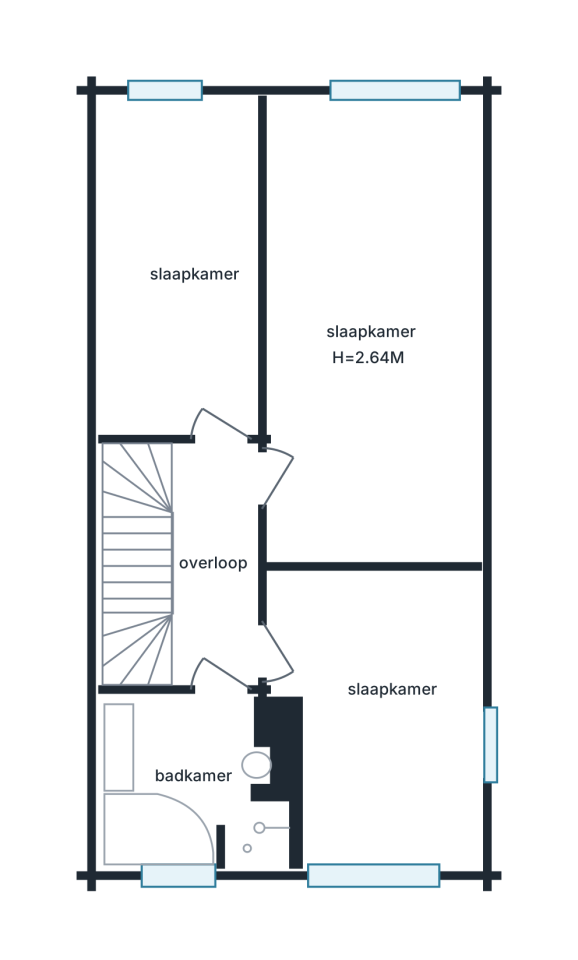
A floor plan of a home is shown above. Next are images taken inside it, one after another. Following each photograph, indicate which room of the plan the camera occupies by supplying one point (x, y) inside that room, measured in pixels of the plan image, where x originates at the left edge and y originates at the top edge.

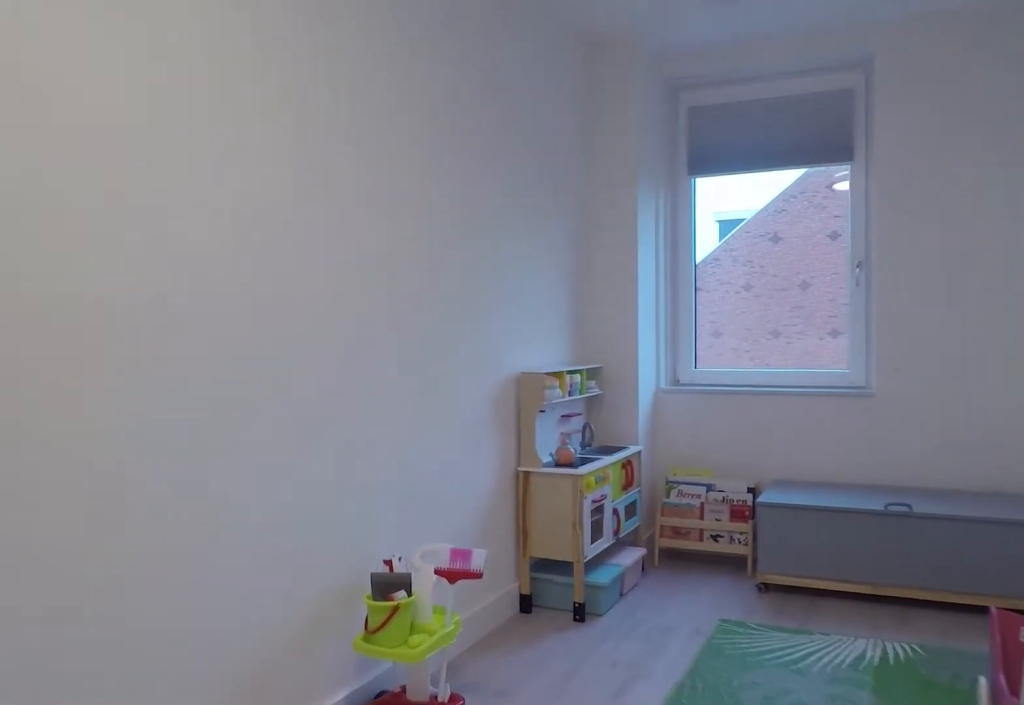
(173, 420)
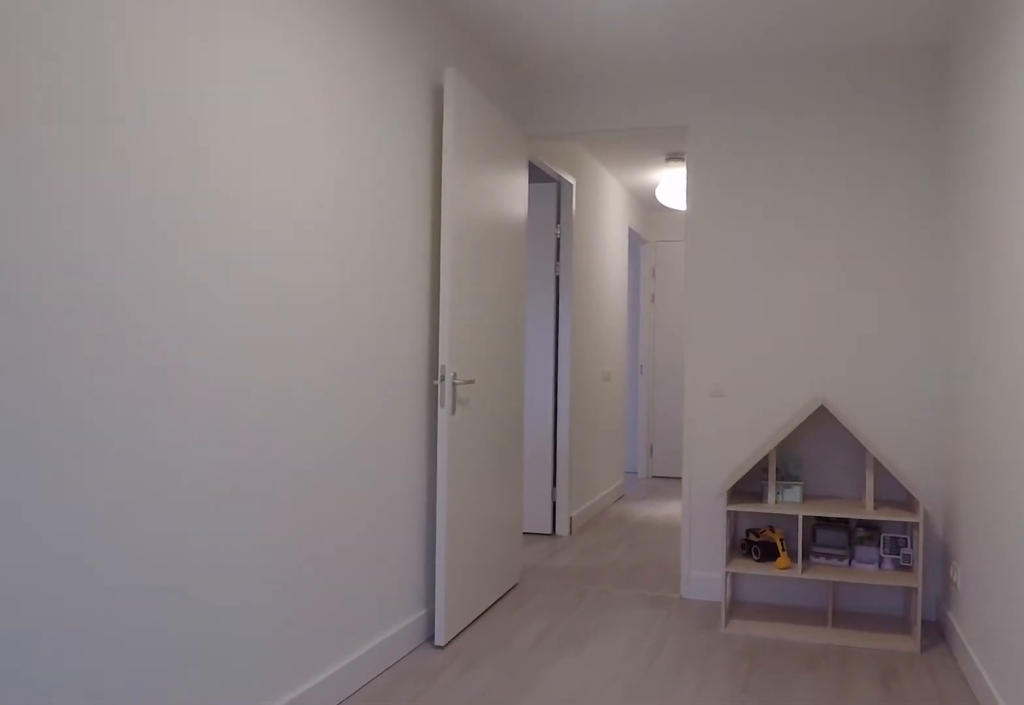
(173, 420)
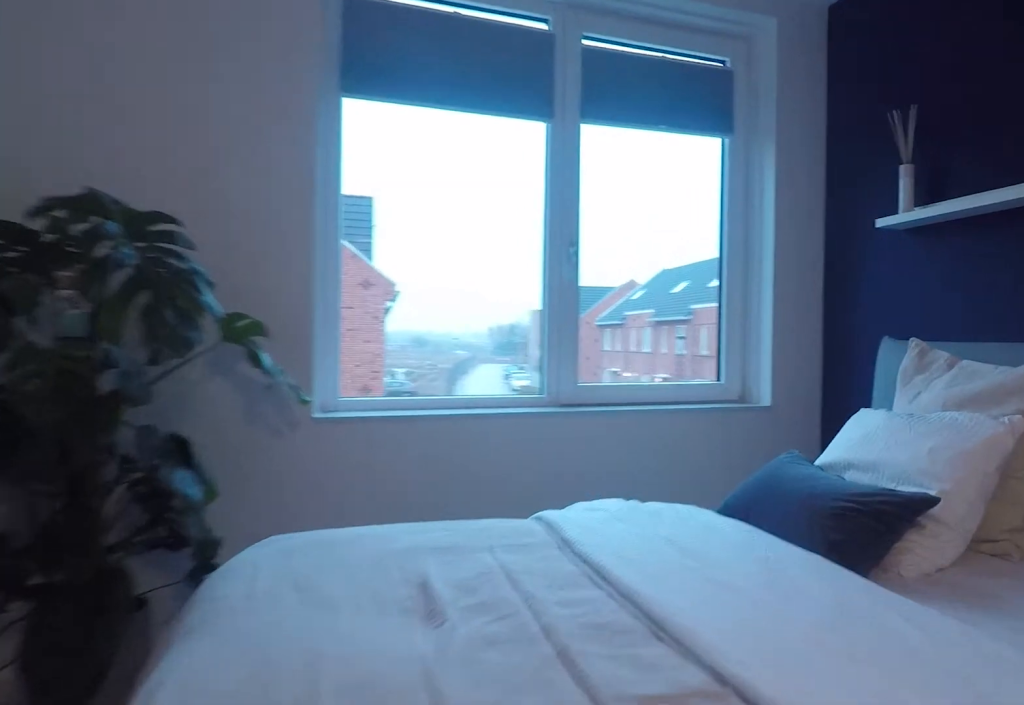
(383, 373)
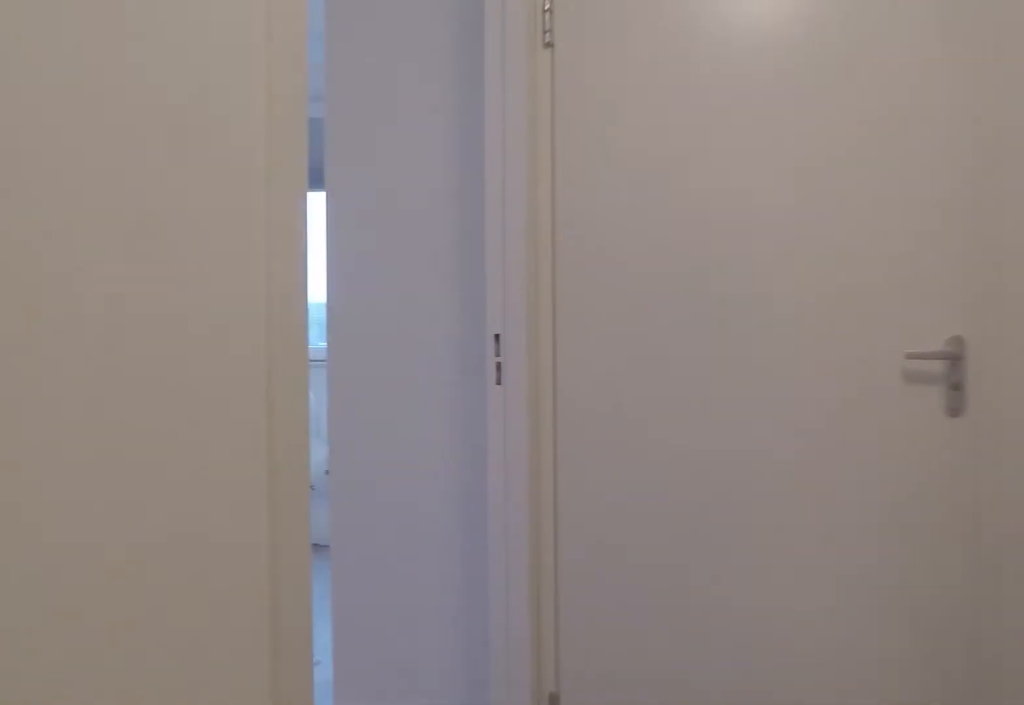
(214, 565)
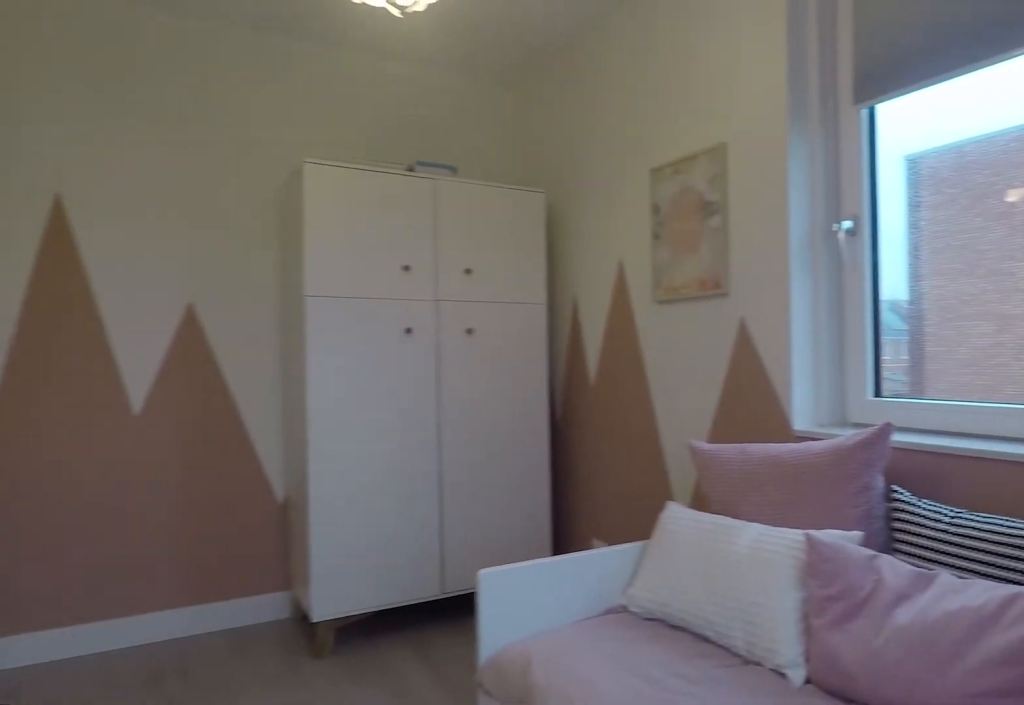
(381, 727)
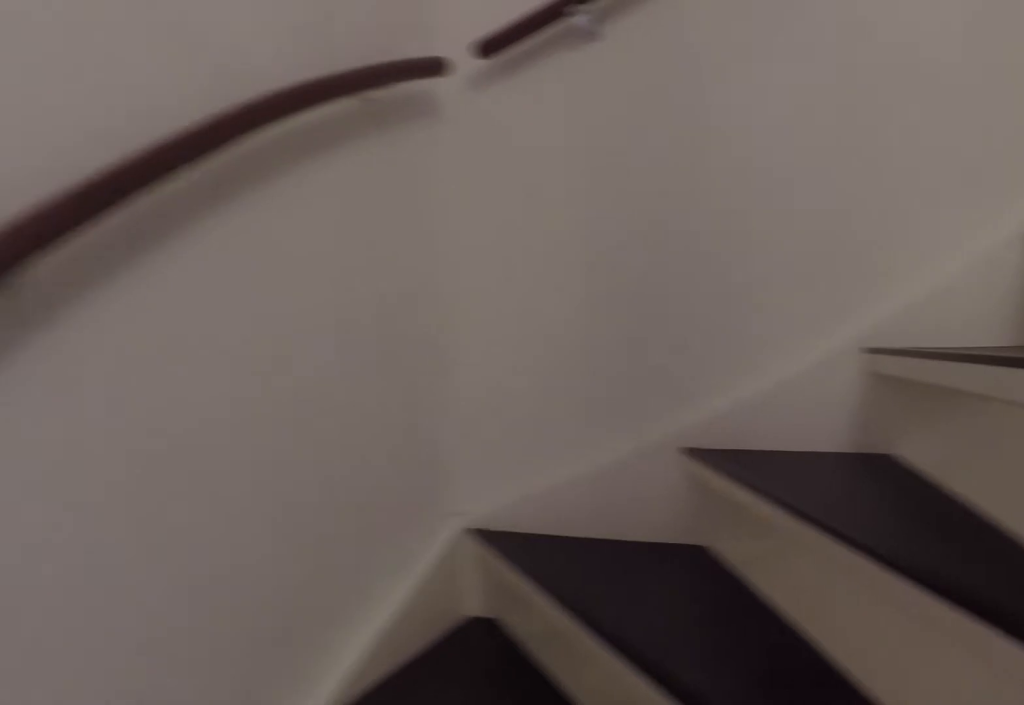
(214, 565)
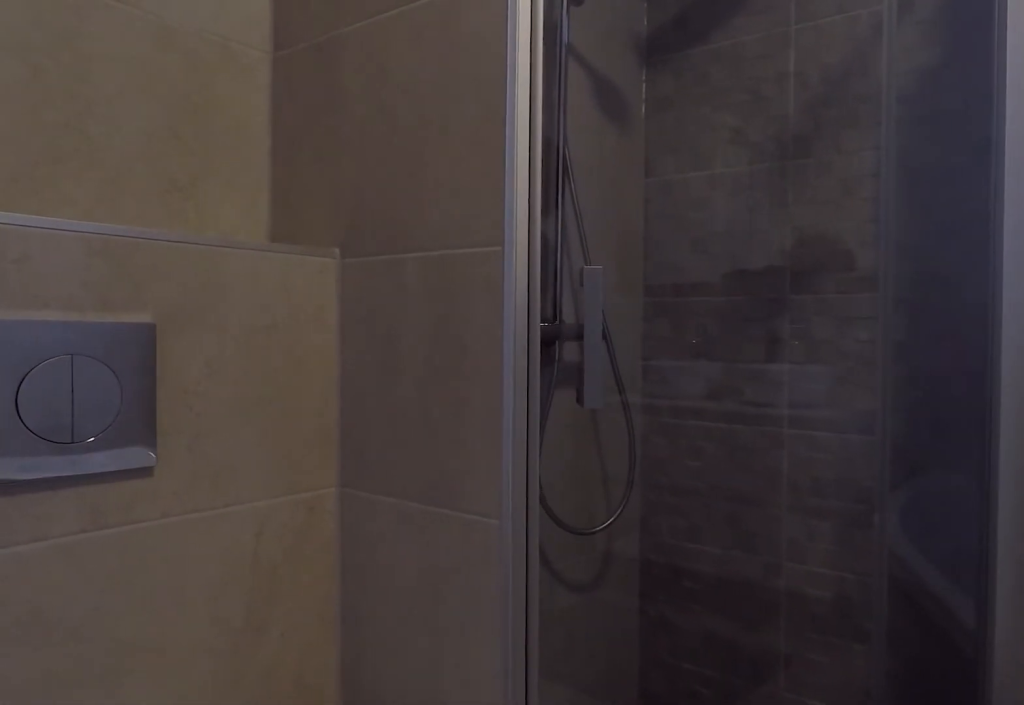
(189, 783)
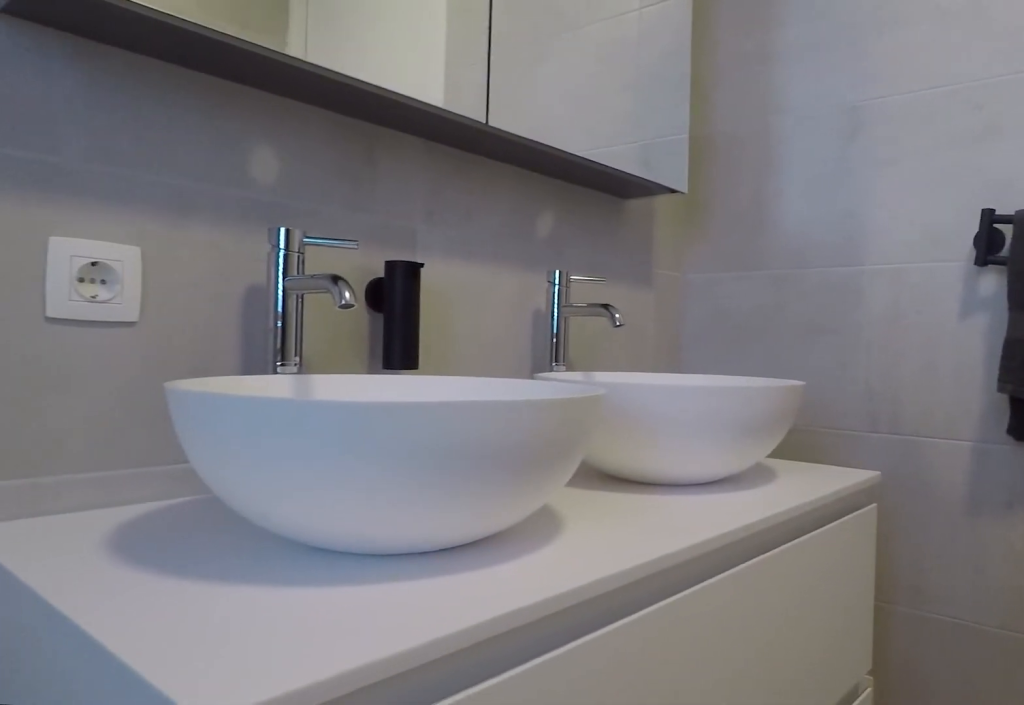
(189, 783)
